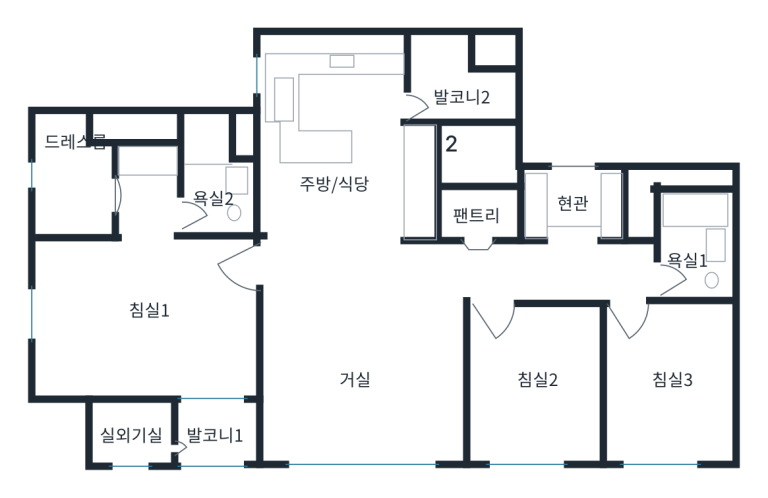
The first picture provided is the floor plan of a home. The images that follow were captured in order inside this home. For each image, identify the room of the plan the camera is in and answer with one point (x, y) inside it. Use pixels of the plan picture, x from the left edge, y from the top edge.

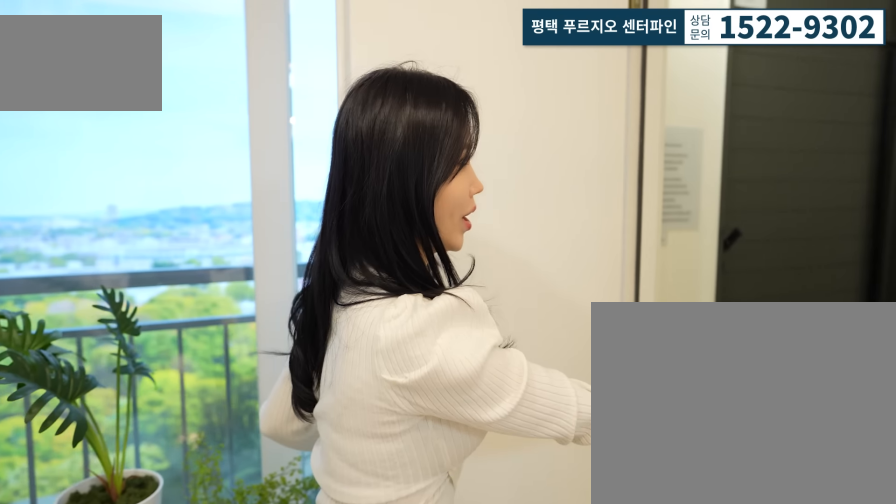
(210, 433)
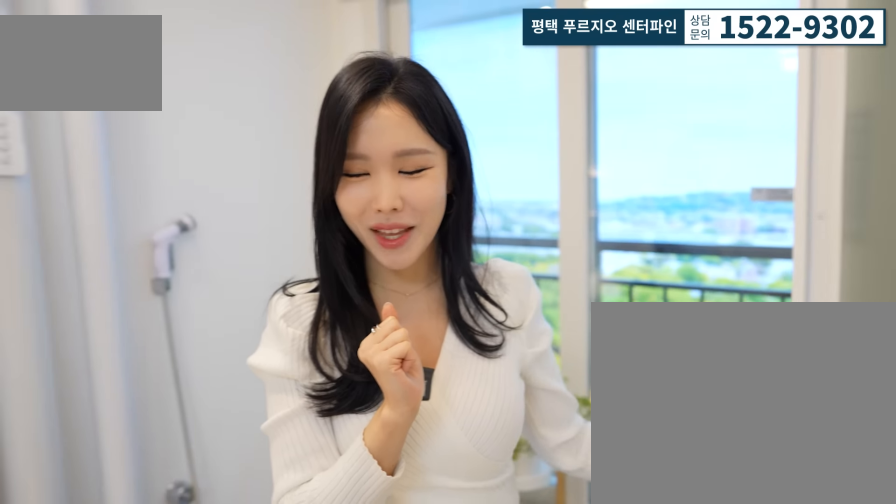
(210, 422)
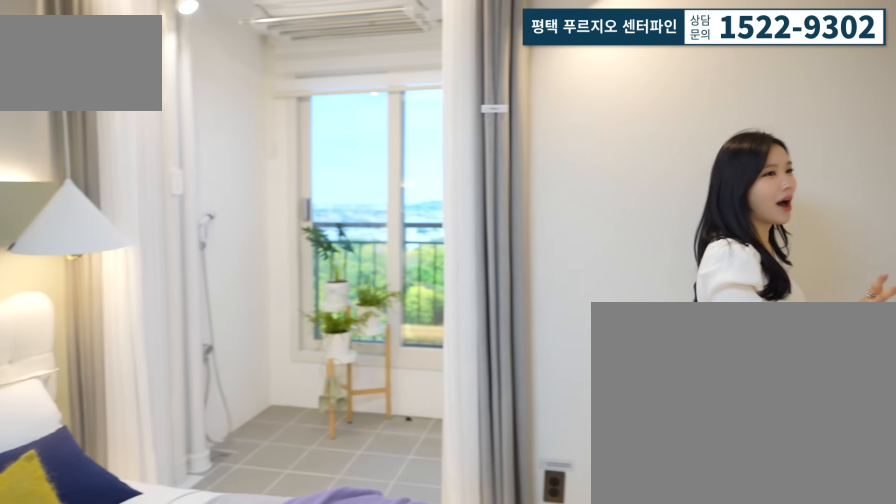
(92, 316)
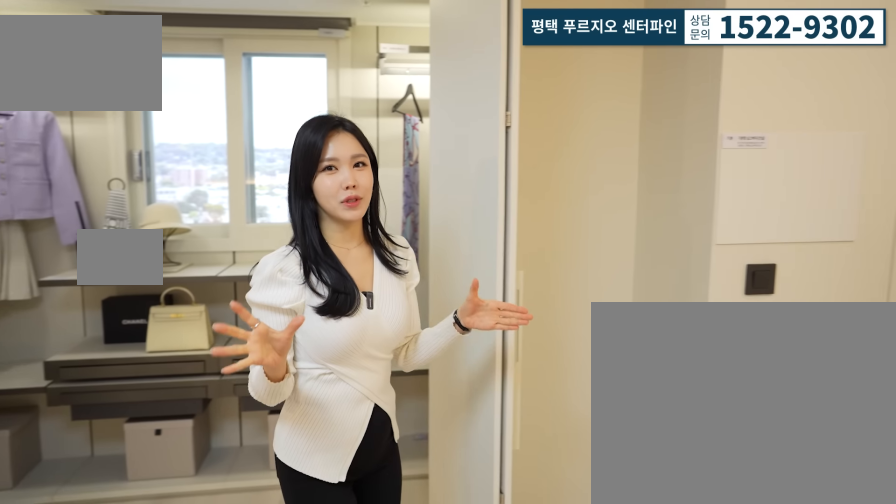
(92, 316)
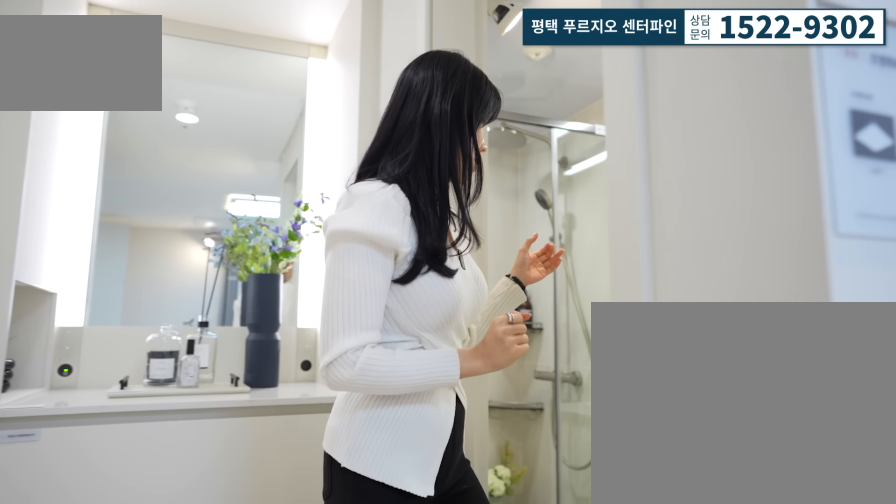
(210, 194)
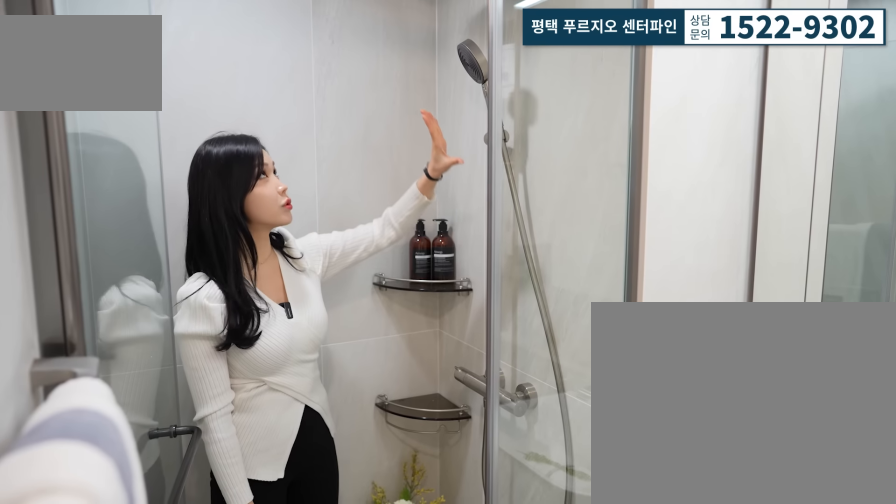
(210, 194)
